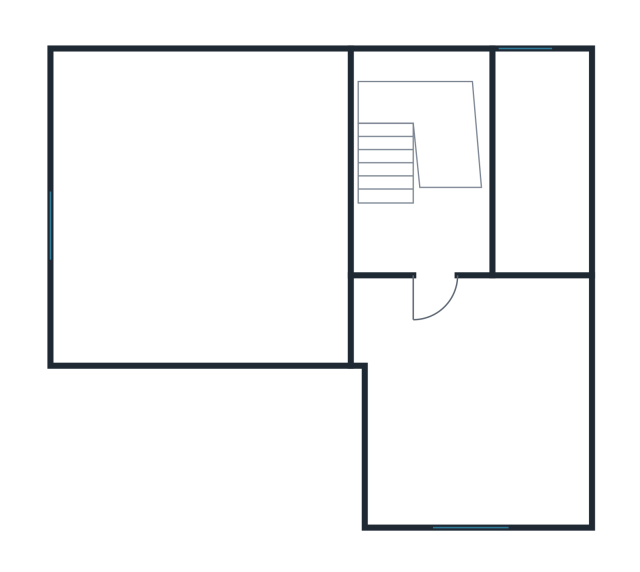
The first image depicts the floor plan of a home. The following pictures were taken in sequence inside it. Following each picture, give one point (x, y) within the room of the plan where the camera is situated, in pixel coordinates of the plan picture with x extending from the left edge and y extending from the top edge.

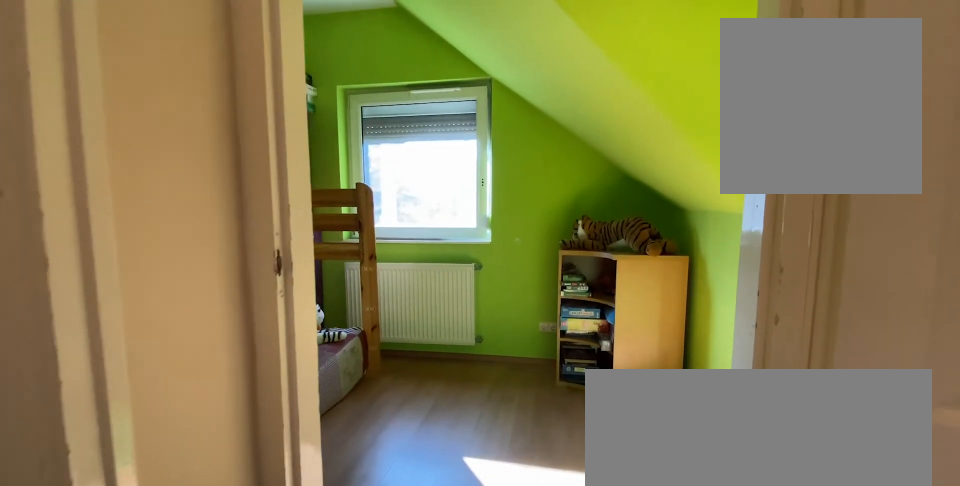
(459, 425)
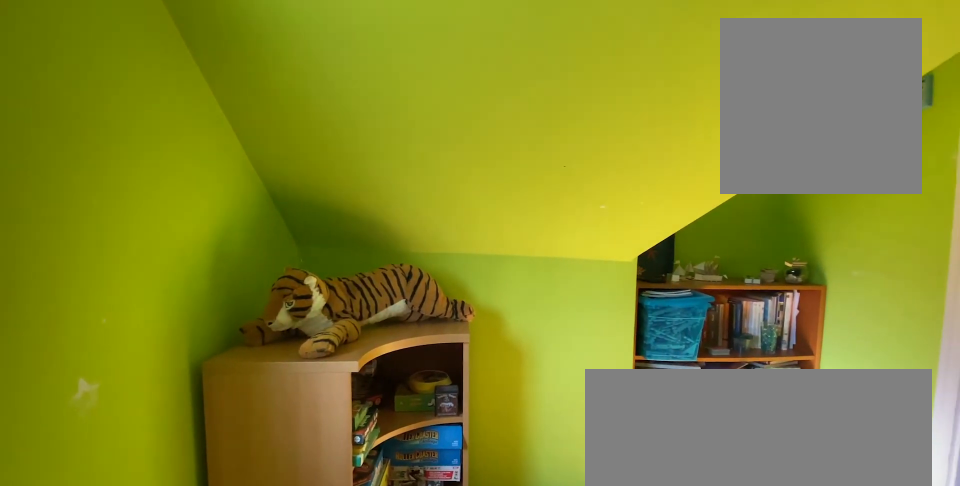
(459, 425)
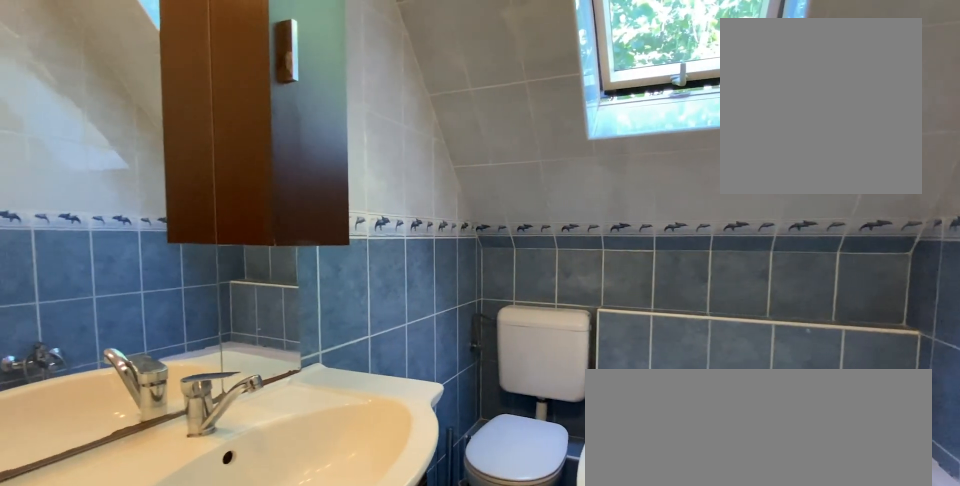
(528, 175)
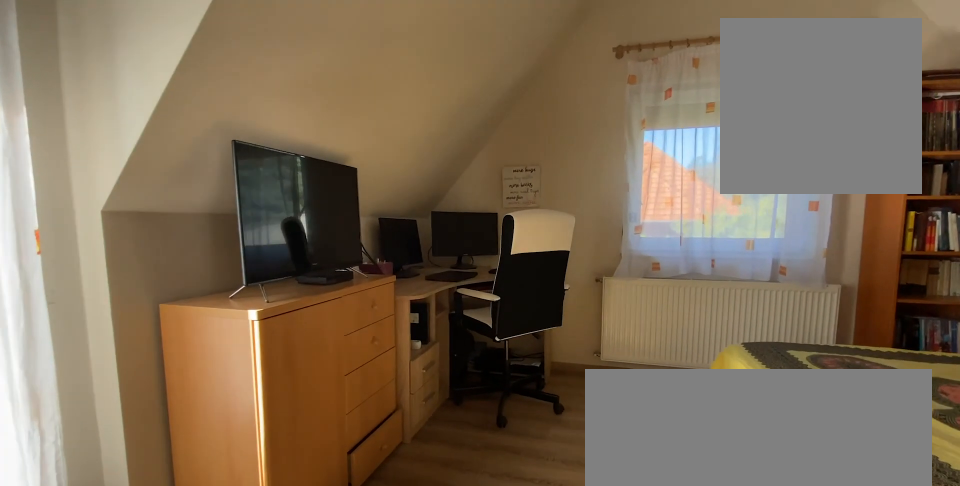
(201, 223)
